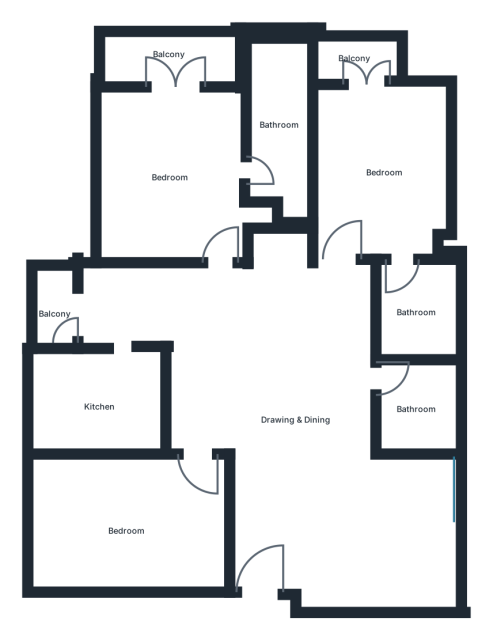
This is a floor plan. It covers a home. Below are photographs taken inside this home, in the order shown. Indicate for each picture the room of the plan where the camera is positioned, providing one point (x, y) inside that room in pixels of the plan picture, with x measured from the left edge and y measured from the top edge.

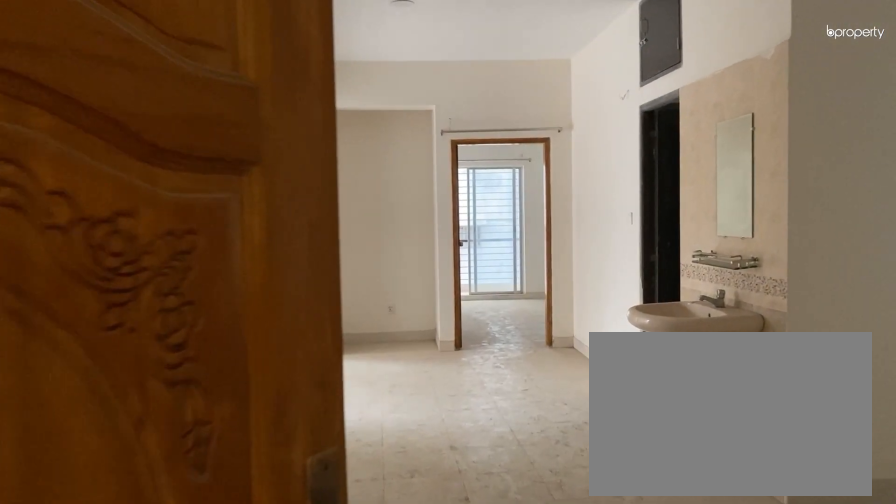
(259, 555)
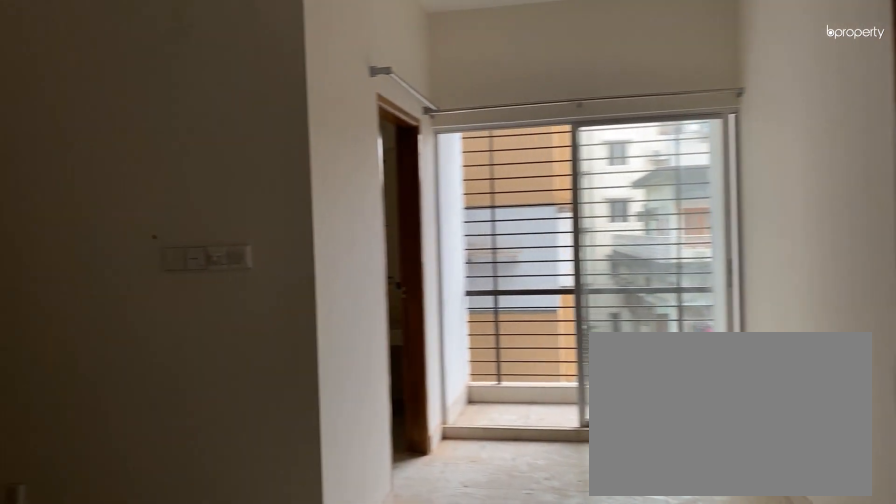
(294, 420)
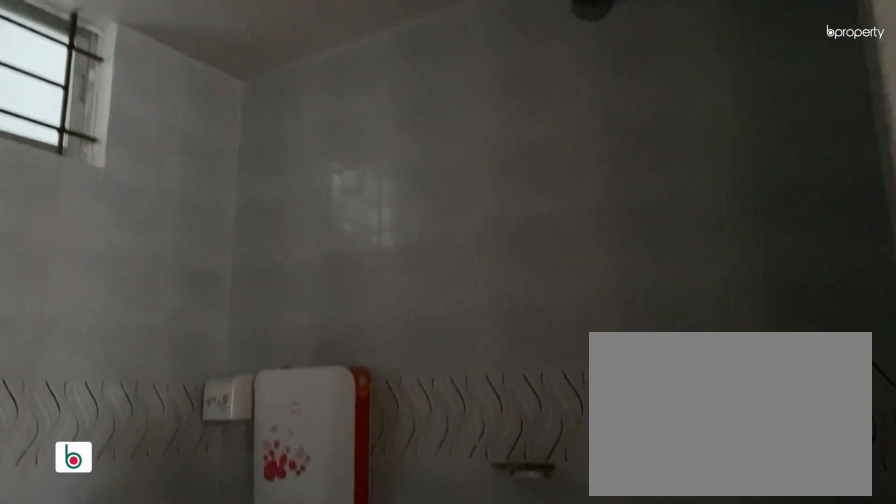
(415, 410)
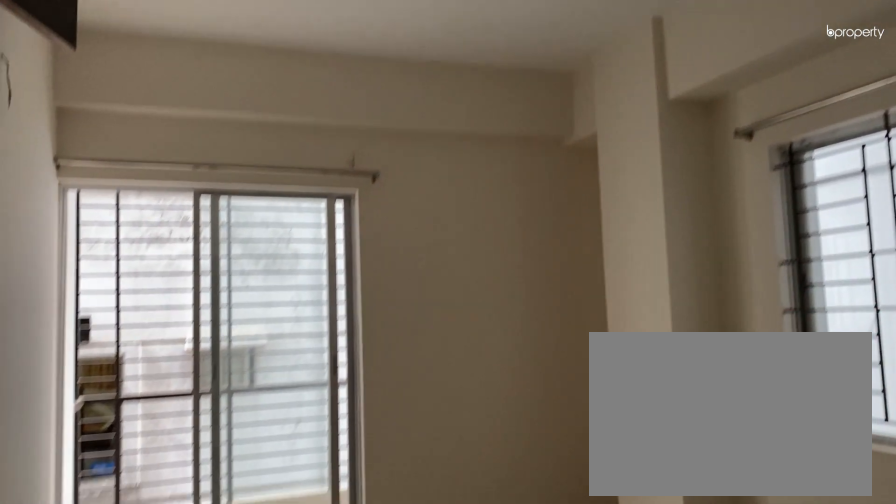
(384, 173)
